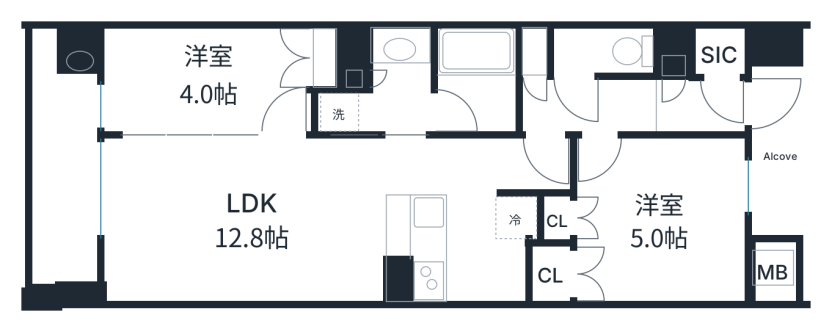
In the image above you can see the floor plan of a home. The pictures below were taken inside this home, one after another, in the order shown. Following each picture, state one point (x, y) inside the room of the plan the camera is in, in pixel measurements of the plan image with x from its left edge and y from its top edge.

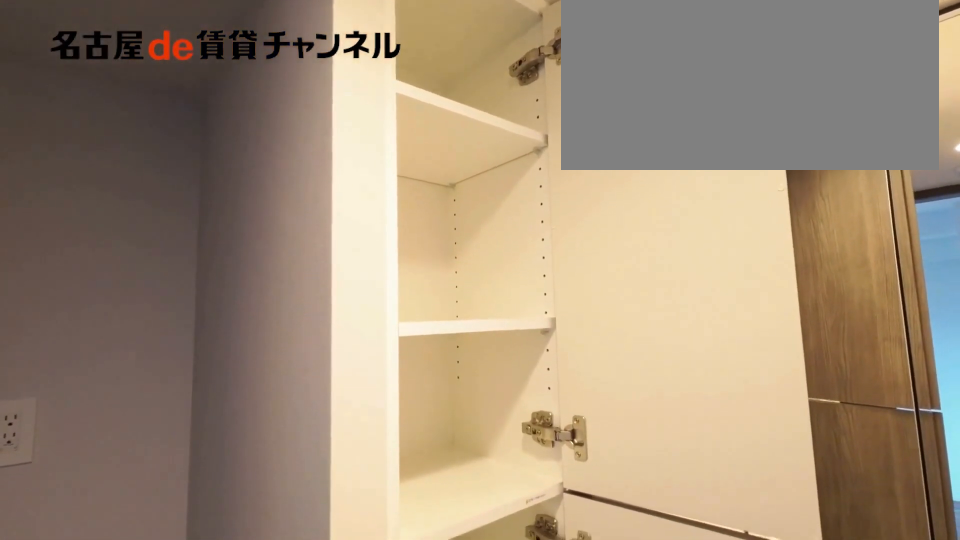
(377, 87)
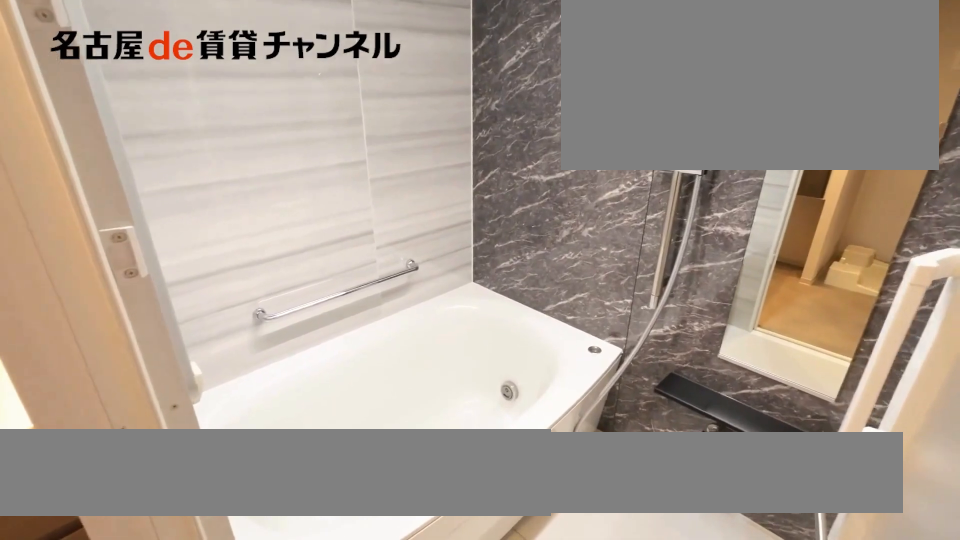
(474, 83)
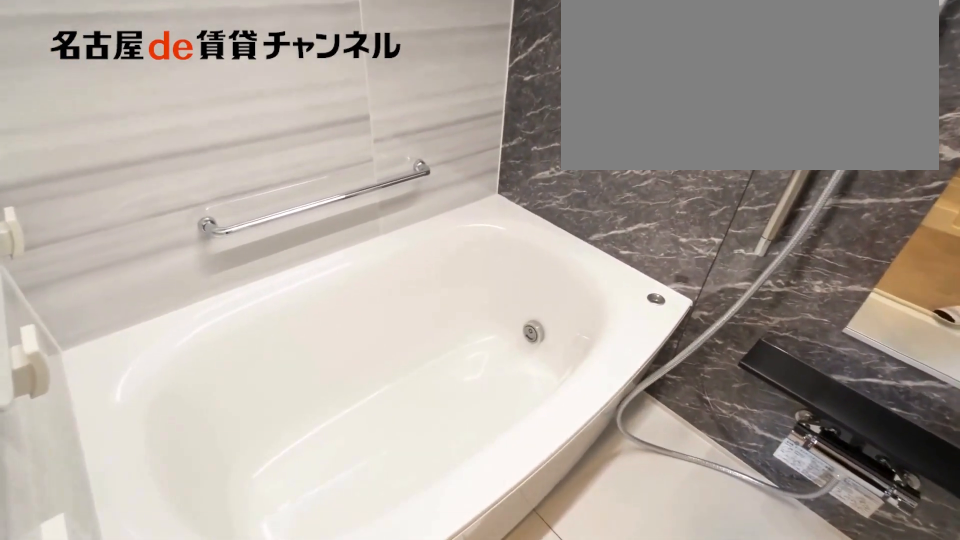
(474, 83)
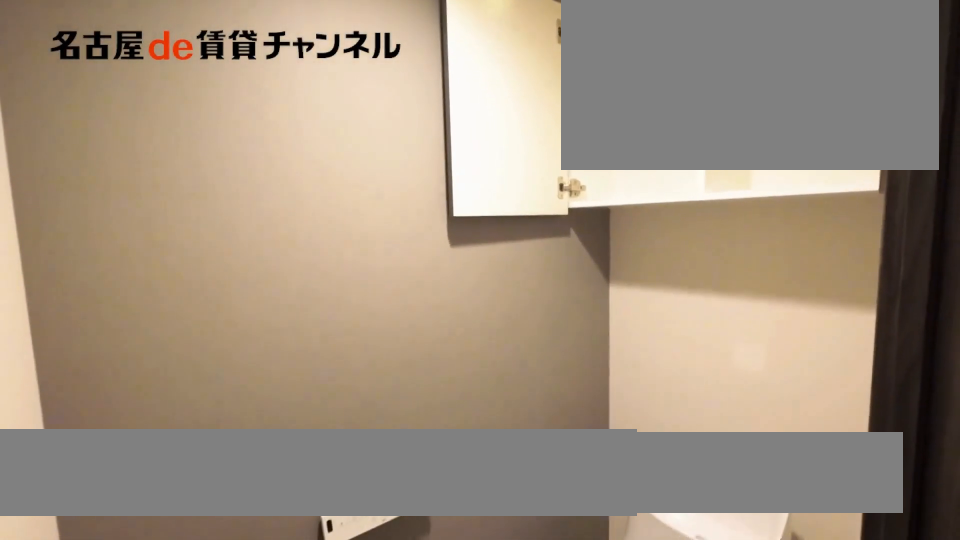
(602, 53)
